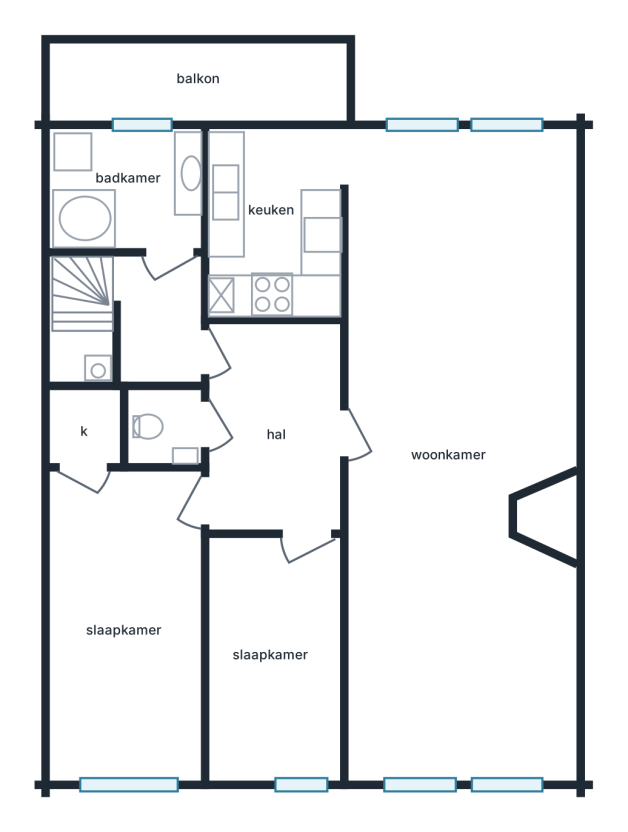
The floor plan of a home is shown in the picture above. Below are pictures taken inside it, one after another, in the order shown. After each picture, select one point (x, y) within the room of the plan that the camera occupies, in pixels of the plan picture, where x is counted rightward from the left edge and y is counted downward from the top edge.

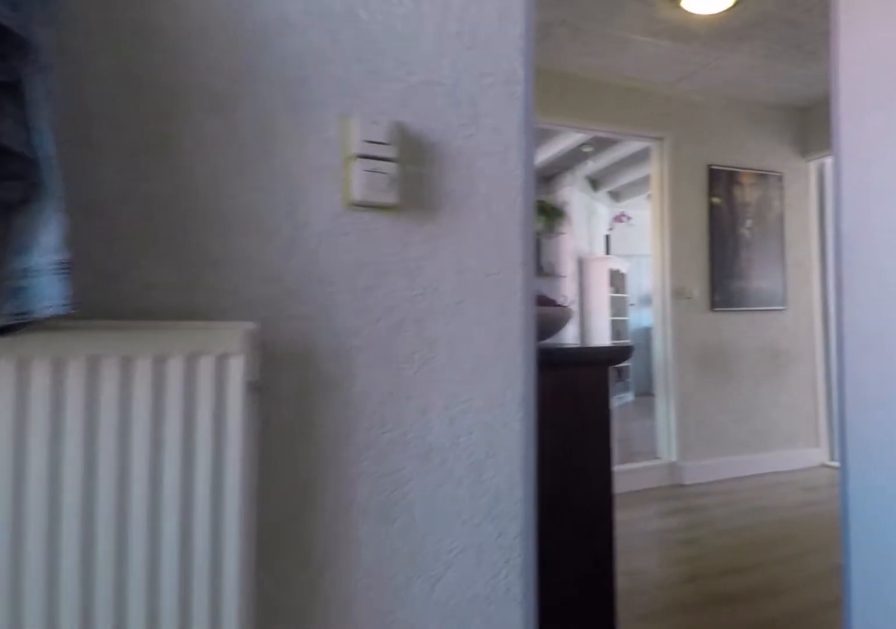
(160, 317)
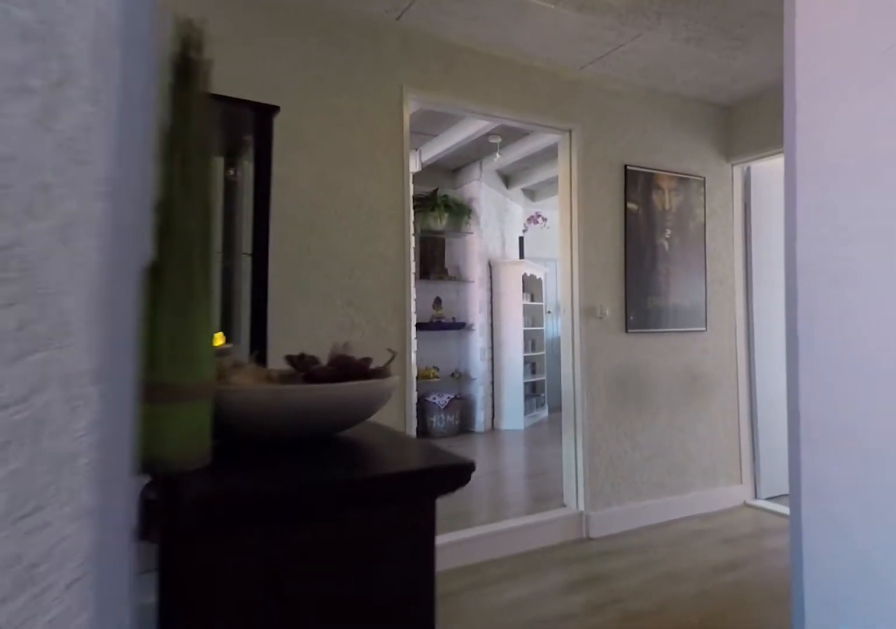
(160, 317)
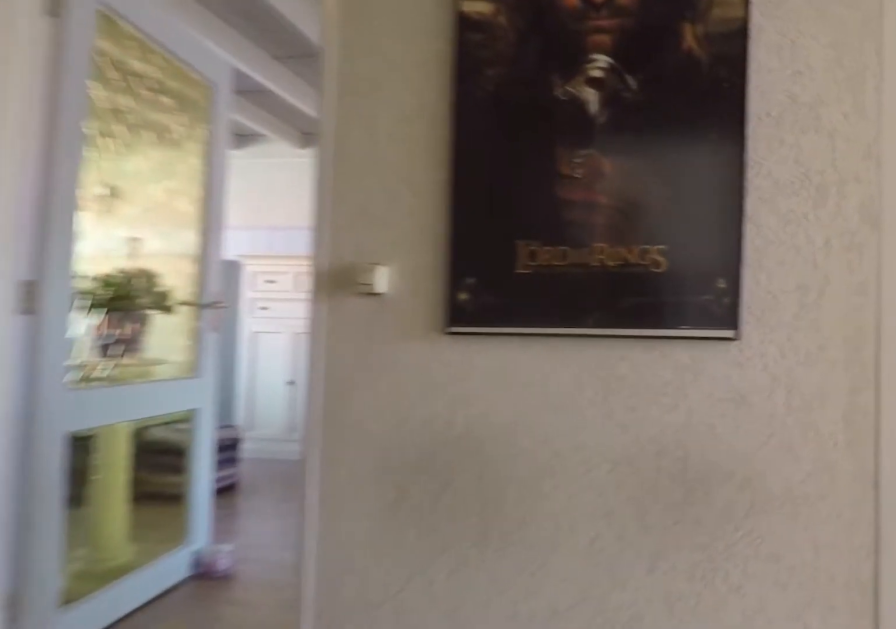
(275, 428)
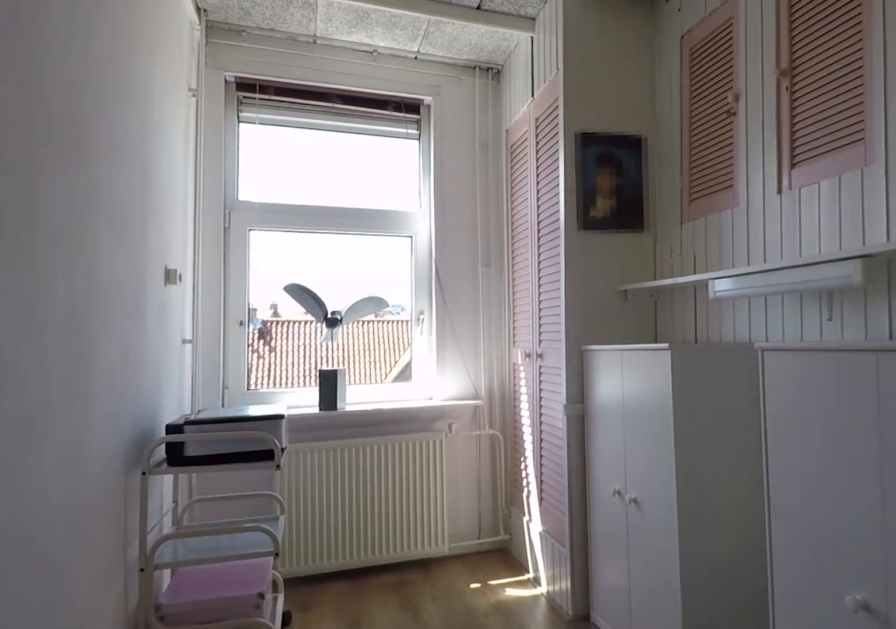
(275, 658)
